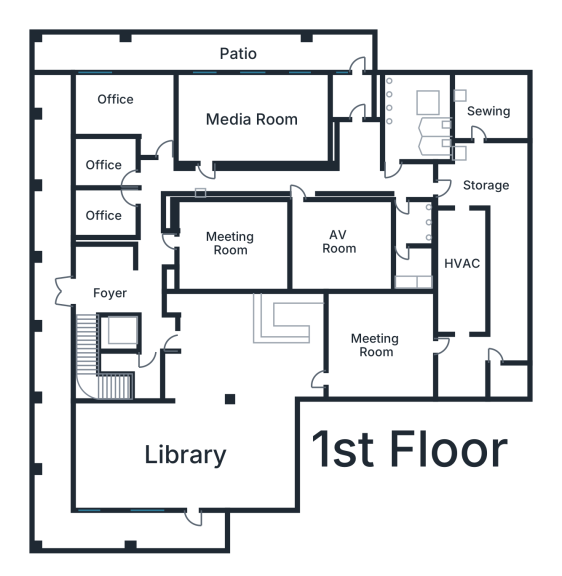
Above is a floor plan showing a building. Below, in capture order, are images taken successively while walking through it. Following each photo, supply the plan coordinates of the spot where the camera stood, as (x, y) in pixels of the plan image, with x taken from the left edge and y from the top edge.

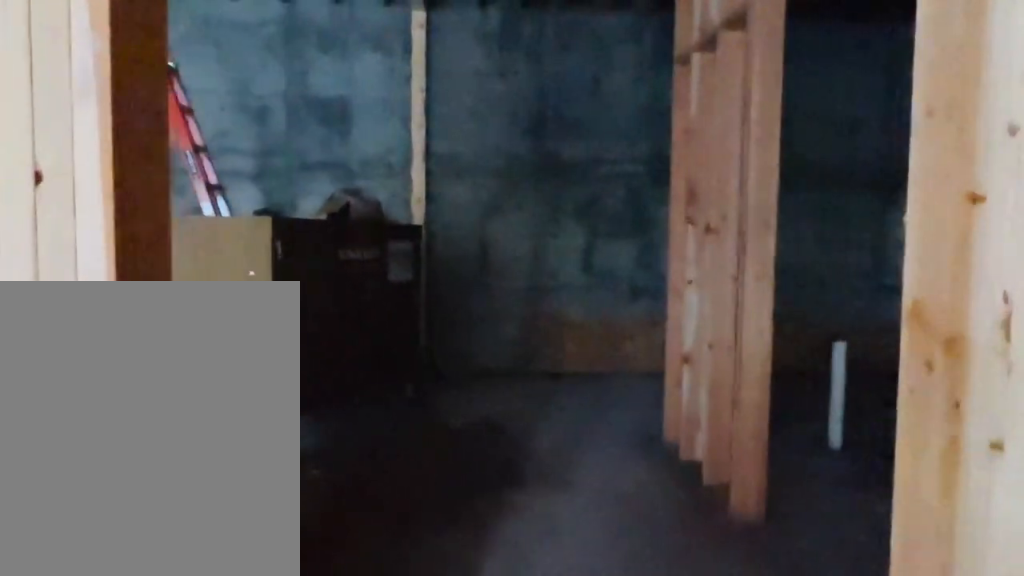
(412, 167)
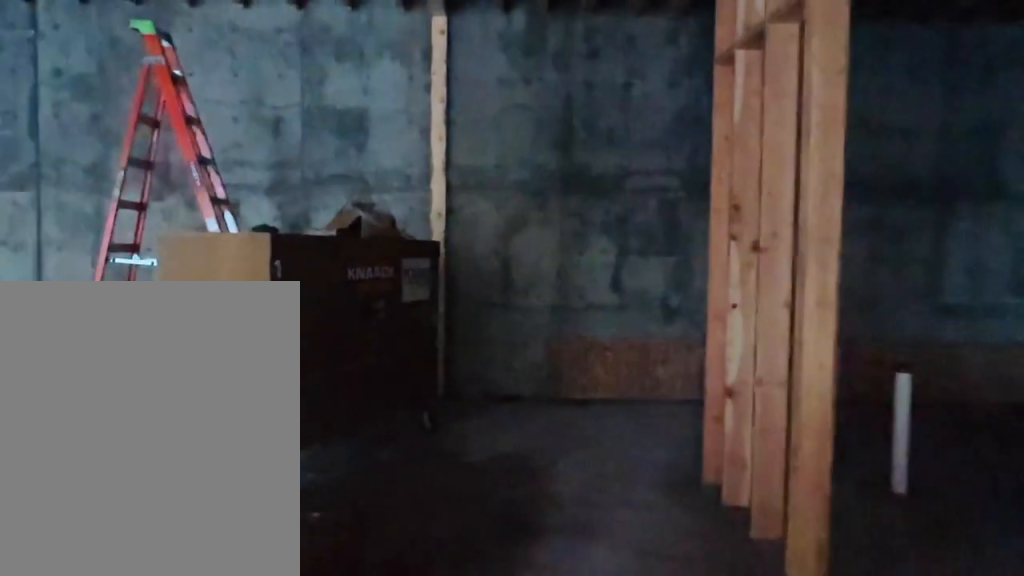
(422, 166)
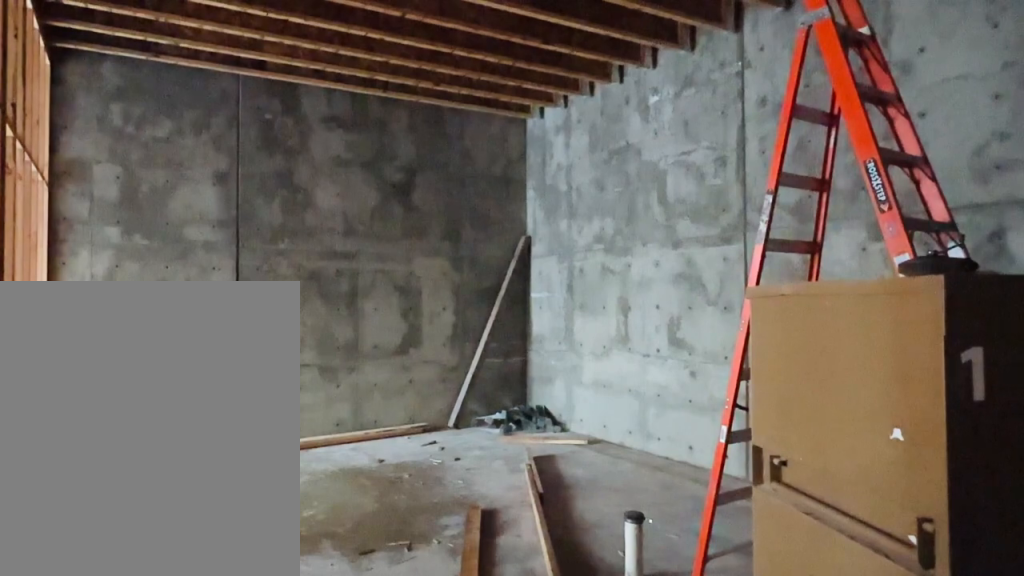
(482, 165)
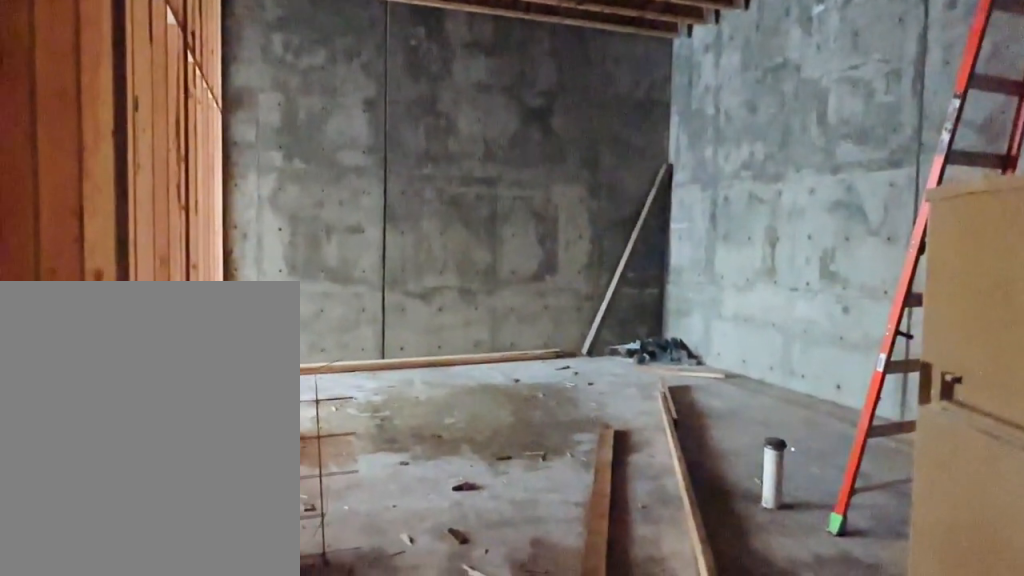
(482, 165)
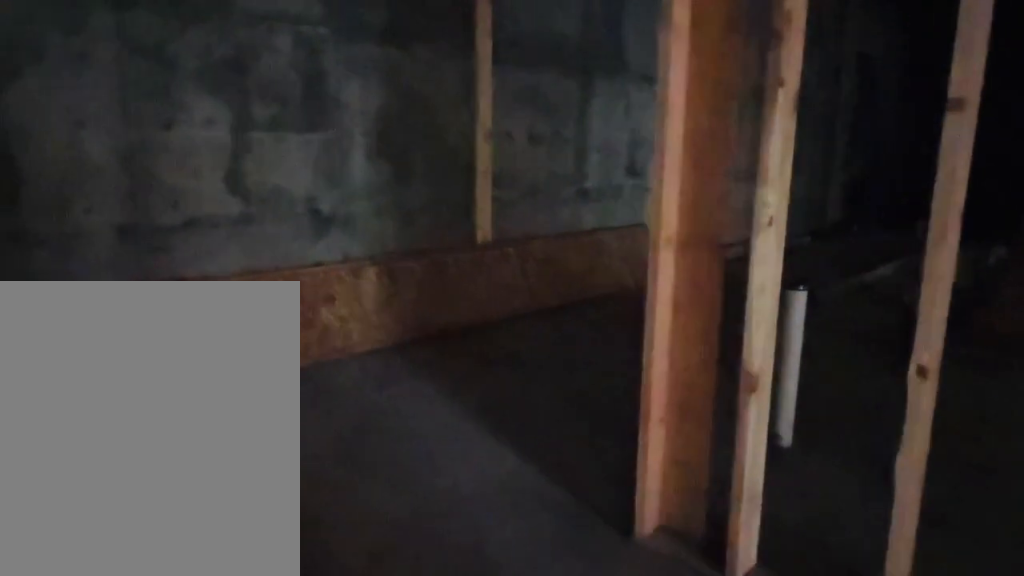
(482, 168)
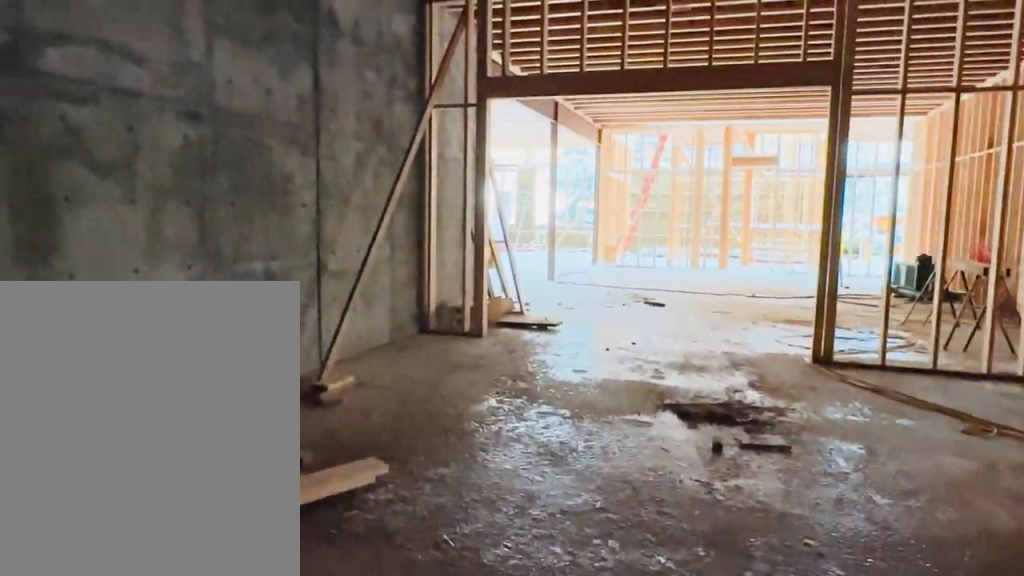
(412, 351)
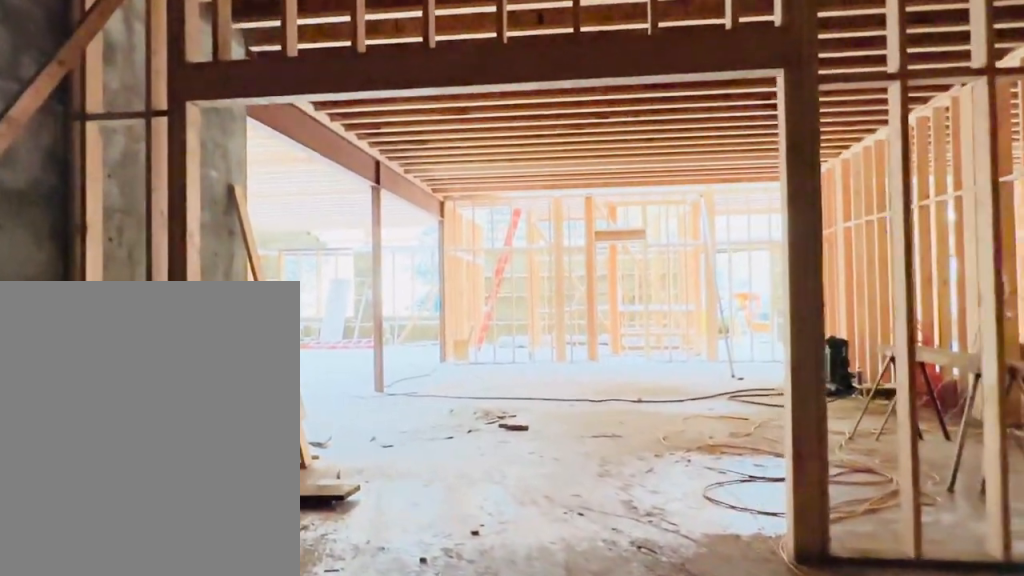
(369, 350)
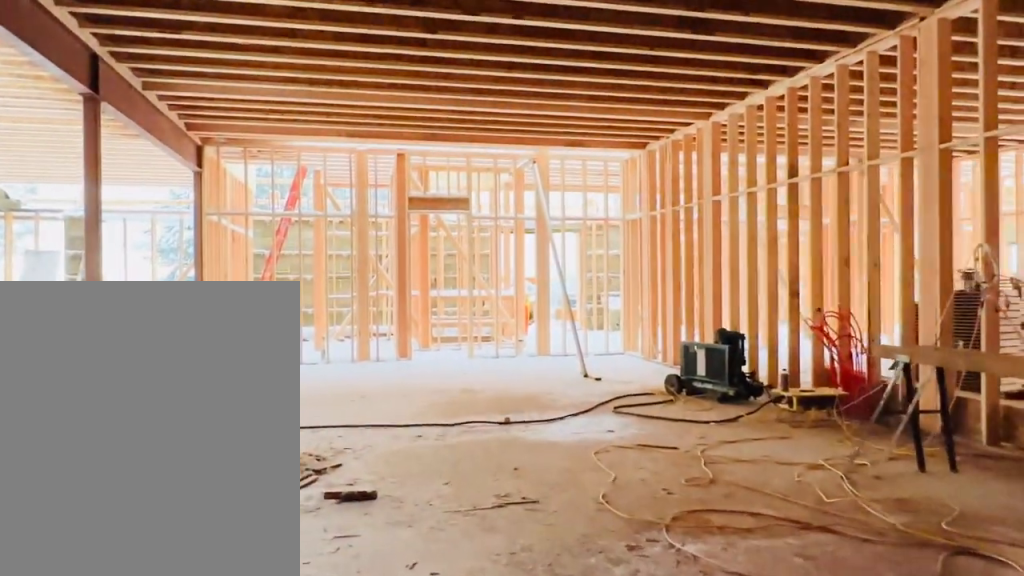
(327, 348)
